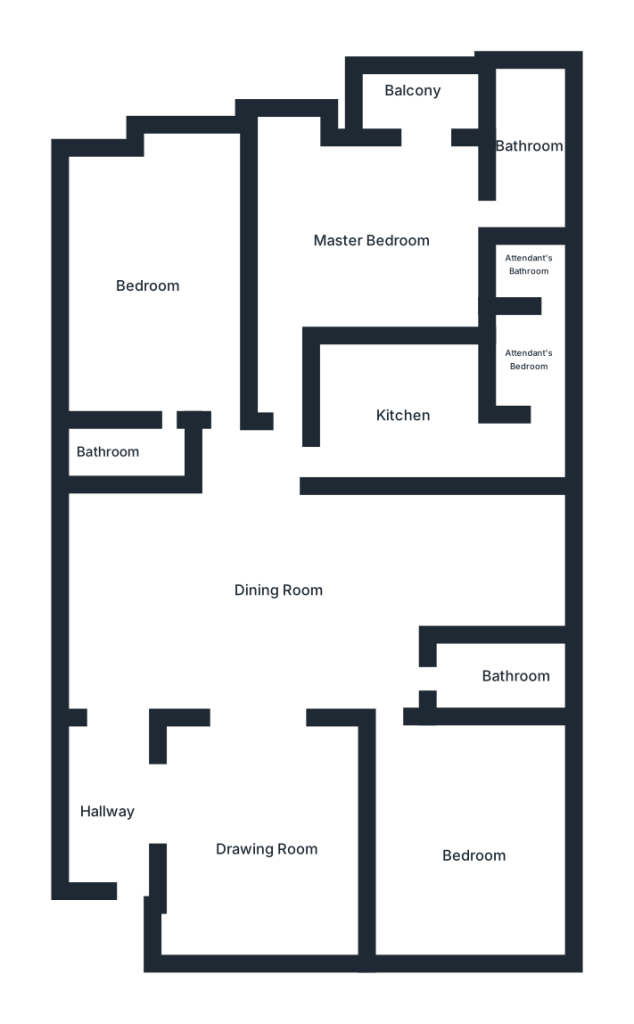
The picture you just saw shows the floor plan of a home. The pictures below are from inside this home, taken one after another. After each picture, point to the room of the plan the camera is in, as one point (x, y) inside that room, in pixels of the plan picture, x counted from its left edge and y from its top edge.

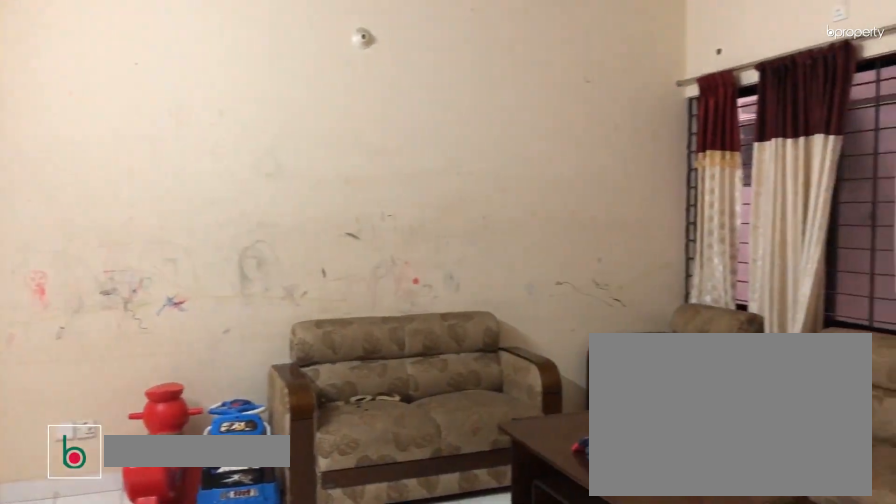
(254, 838)
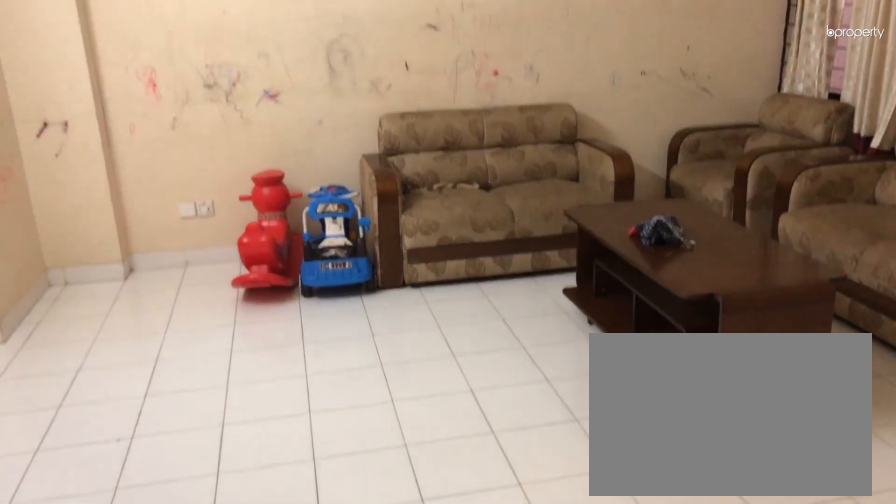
(254, 838)
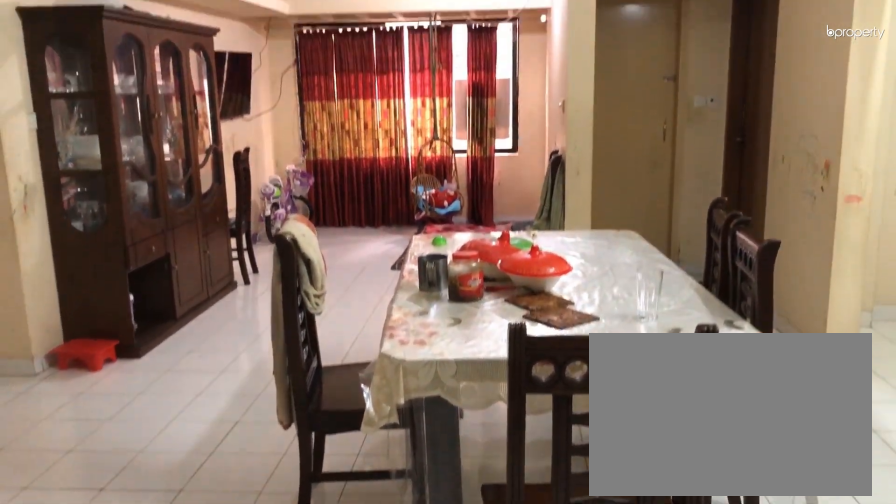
(290, 595)
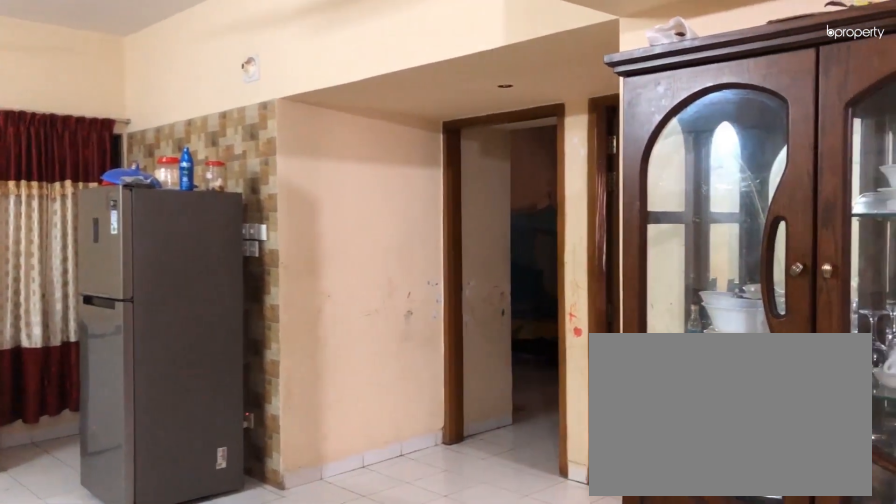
(289, 596)
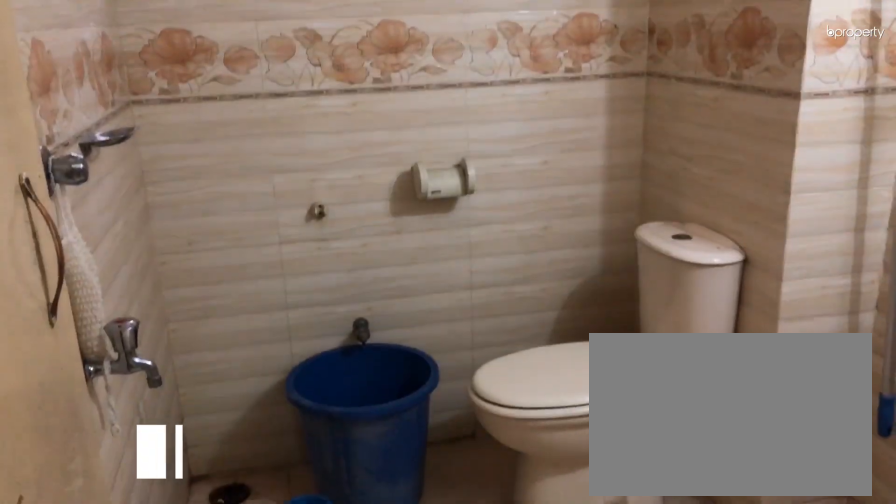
(486, 674)
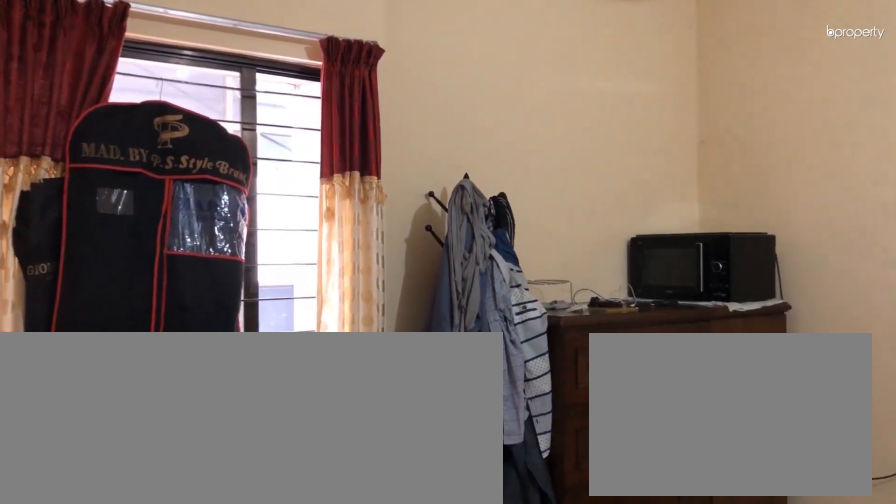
(459, 844)
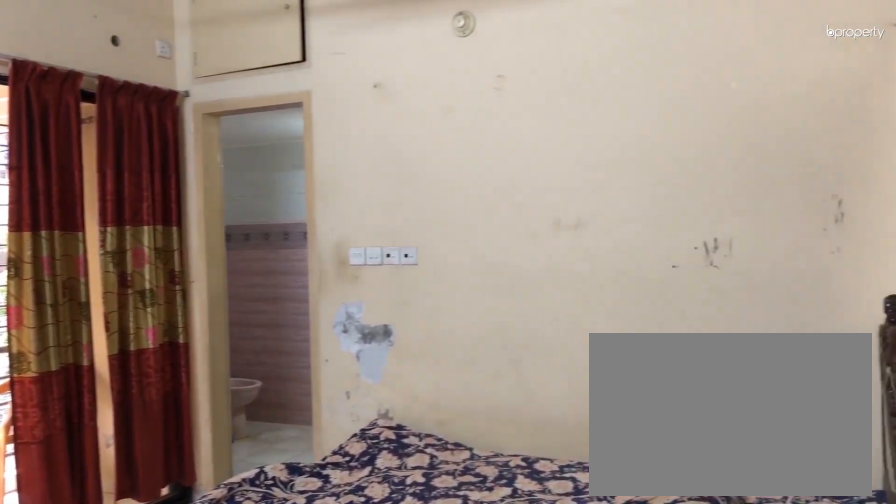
(363, 244)
